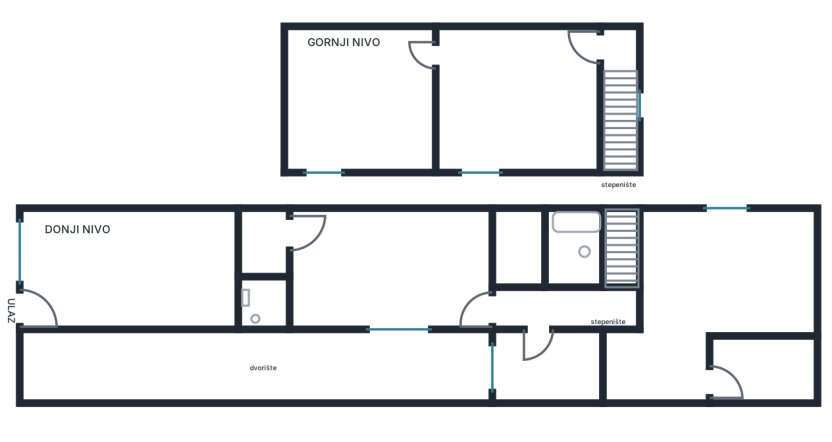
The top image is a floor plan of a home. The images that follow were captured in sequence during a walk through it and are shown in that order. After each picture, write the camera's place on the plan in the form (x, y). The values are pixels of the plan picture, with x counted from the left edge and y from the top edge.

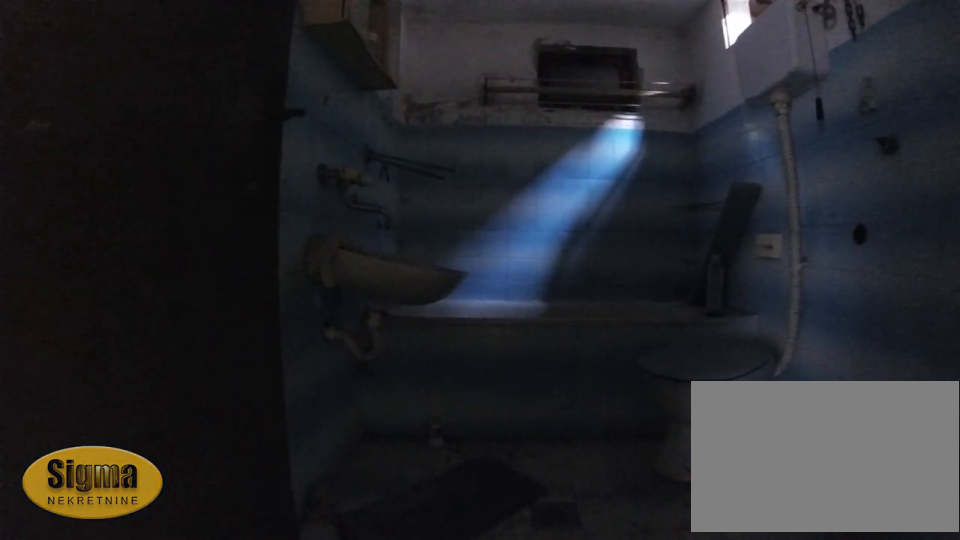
(583, 303)
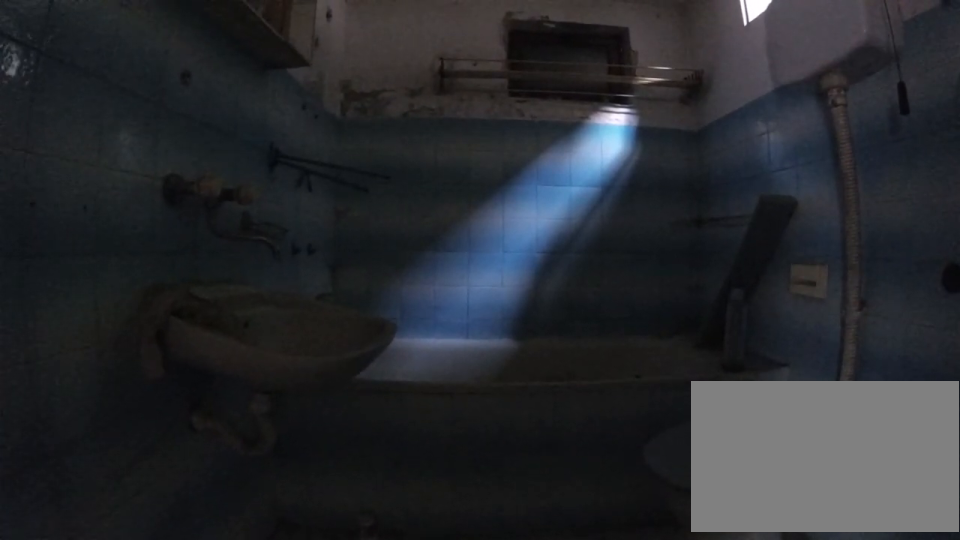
(583, 286)
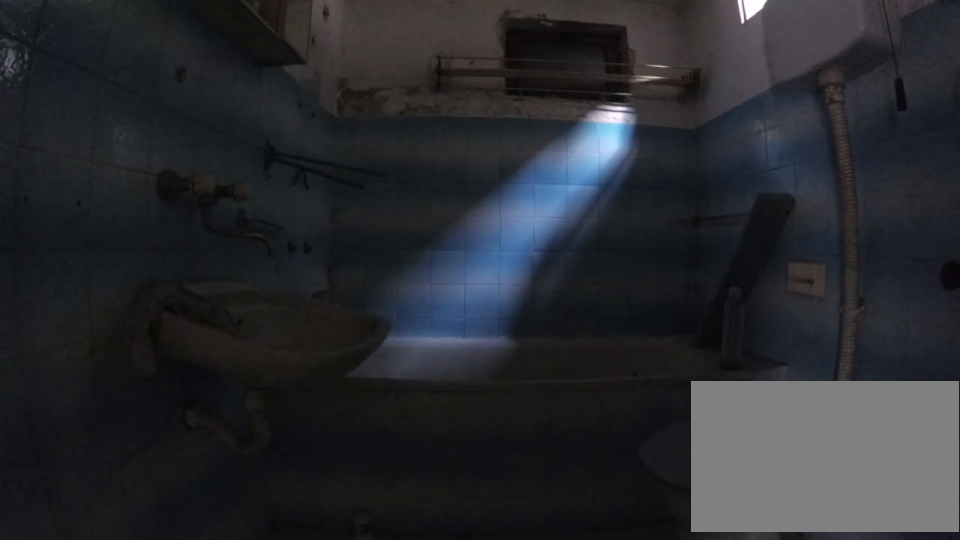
(582, 283)
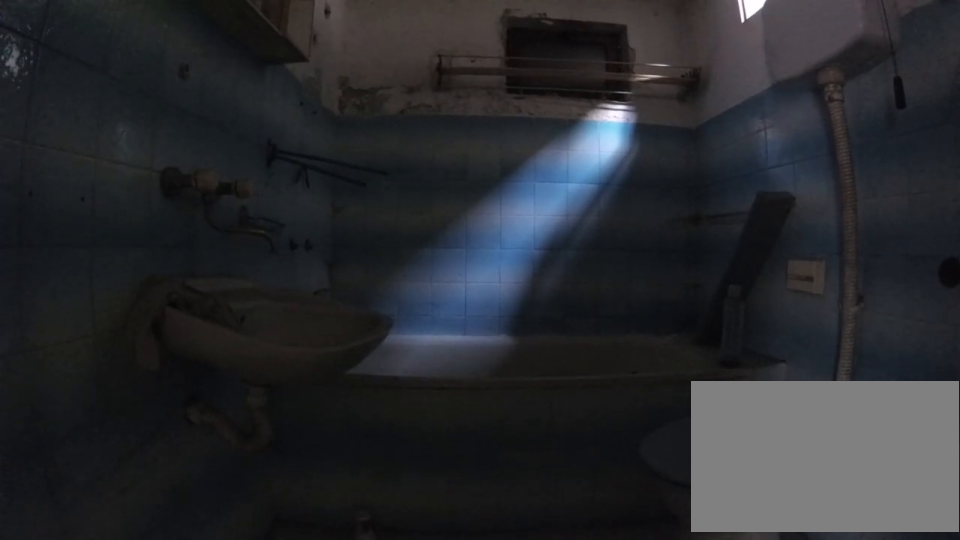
(582, 283)
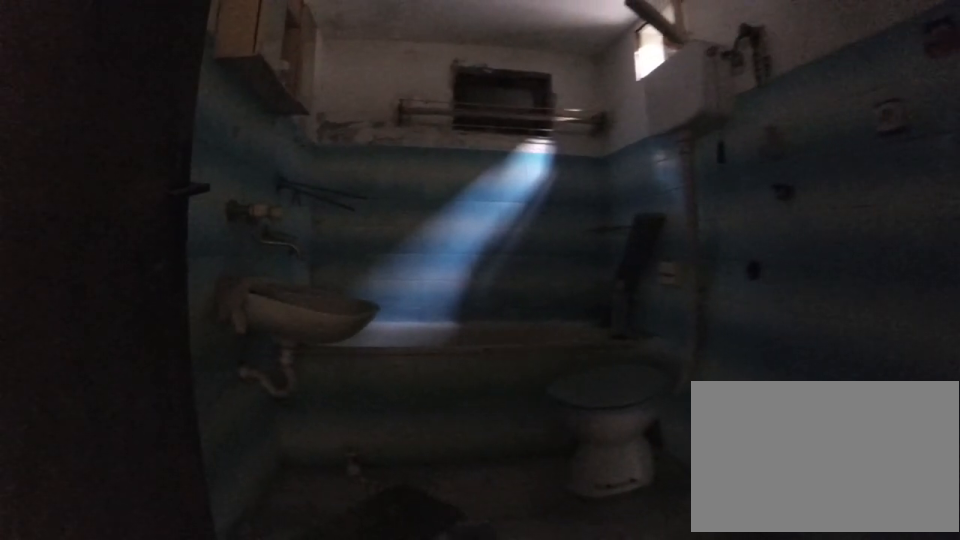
(572, 297)
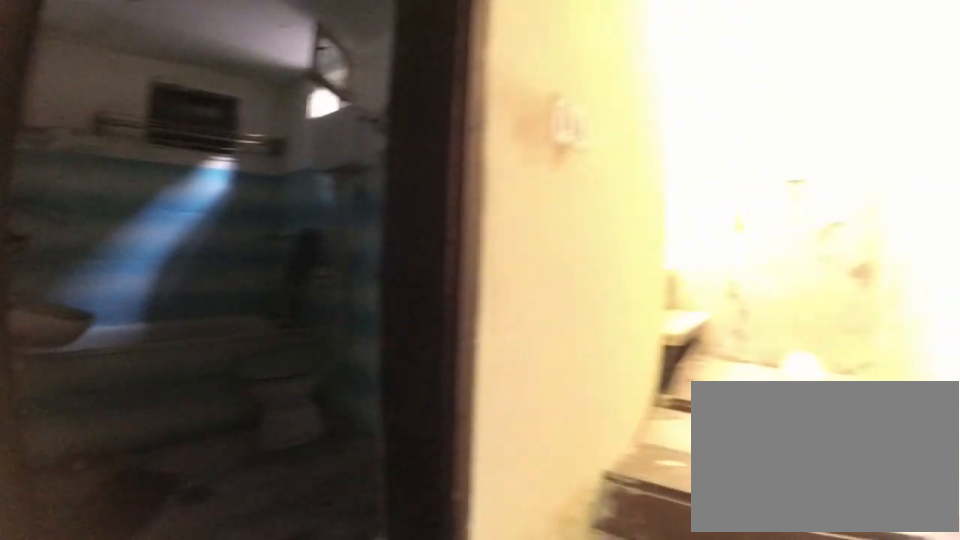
(563, 308)
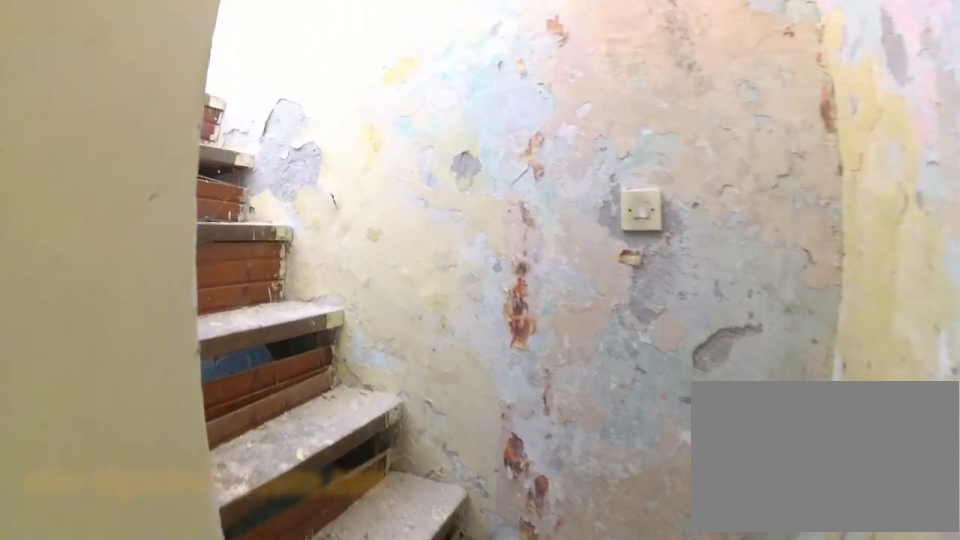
(602, 335)
